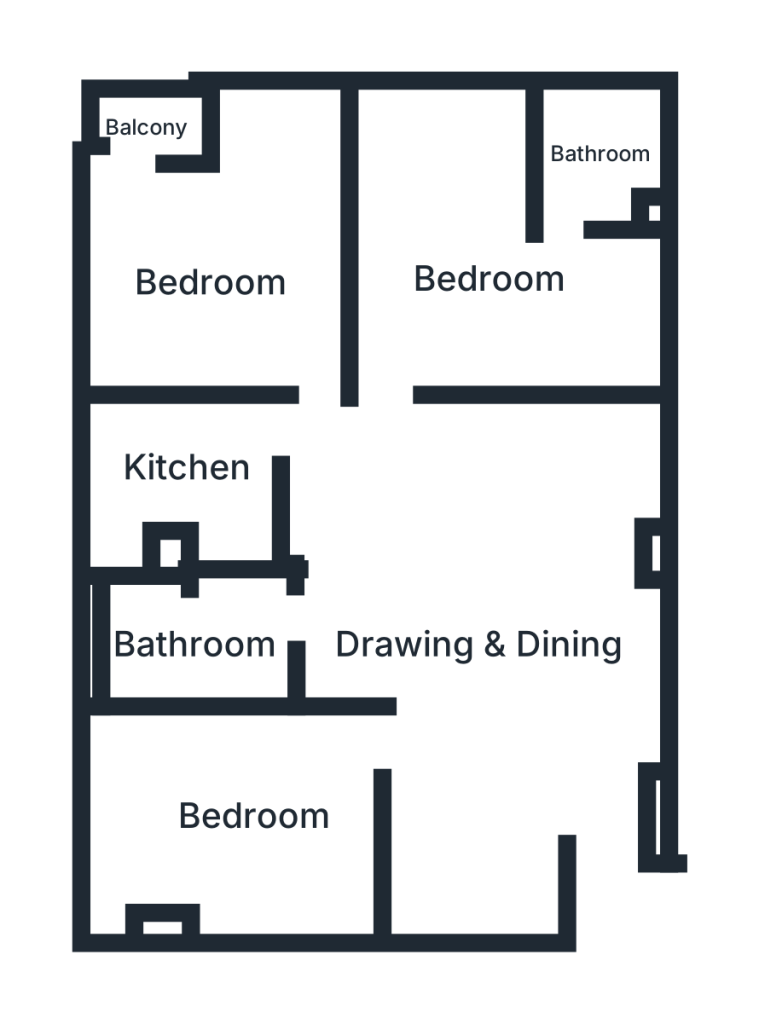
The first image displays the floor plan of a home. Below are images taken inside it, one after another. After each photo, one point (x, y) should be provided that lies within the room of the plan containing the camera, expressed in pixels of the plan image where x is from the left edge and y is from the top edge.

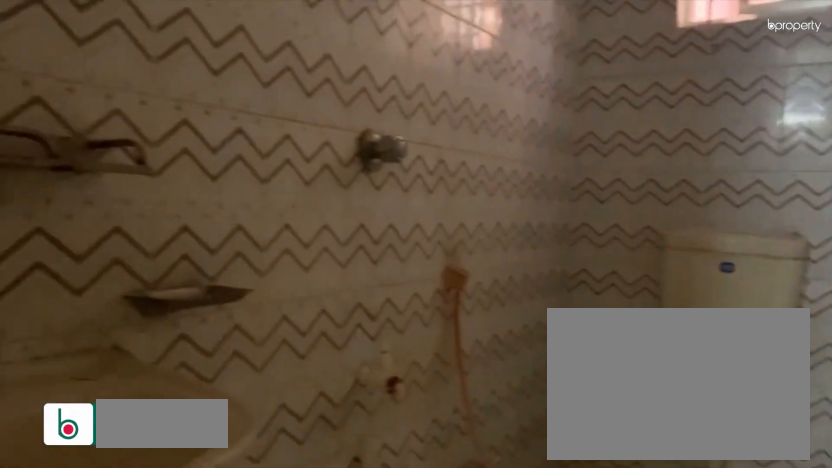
(208, 640)
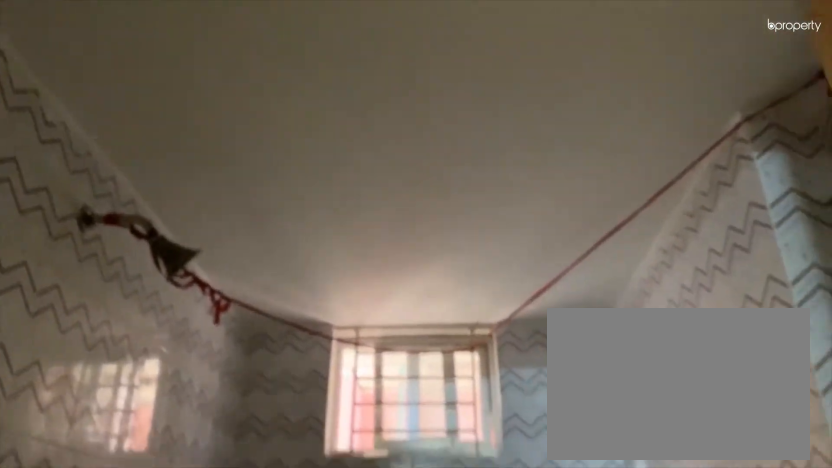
(209, 640)
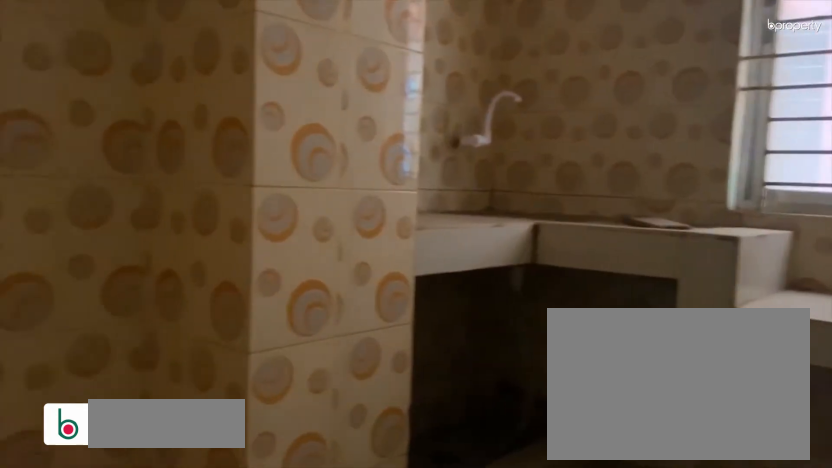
(191, 466)
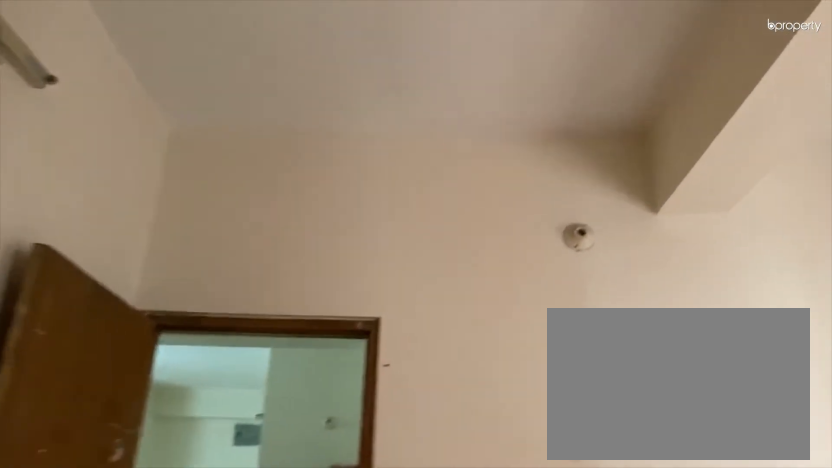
(206, 285)
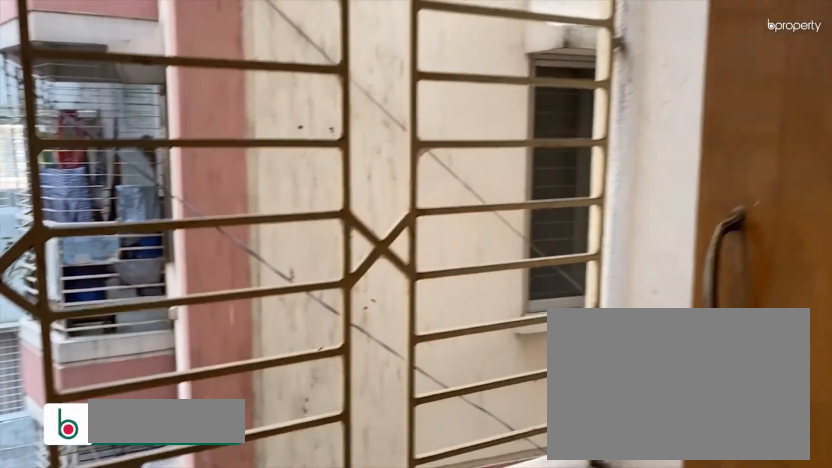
(147, 128)
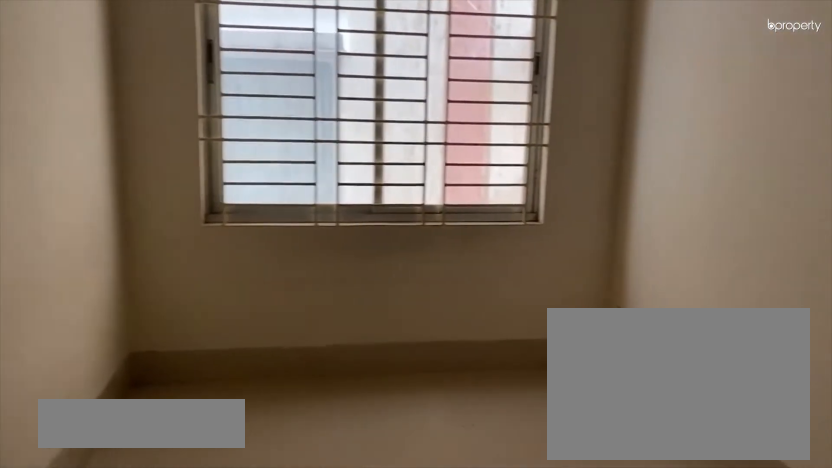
(481, 277)
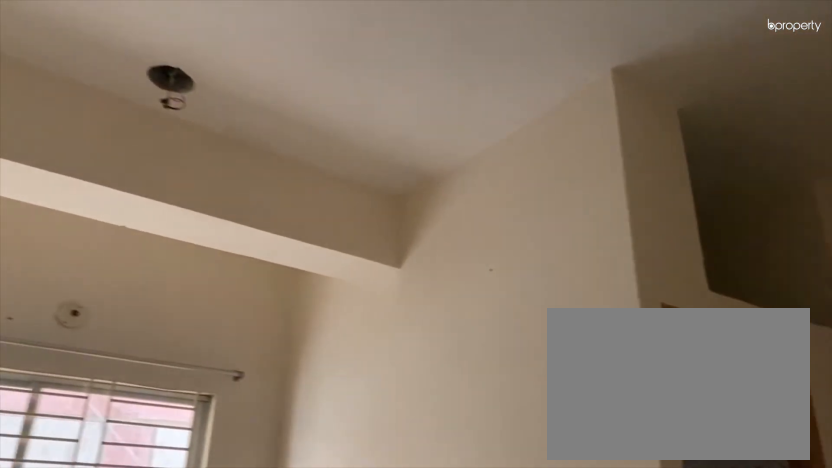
(481, 277)
